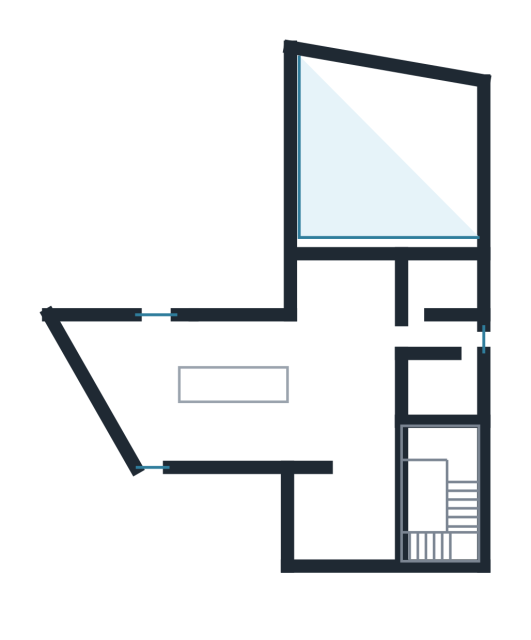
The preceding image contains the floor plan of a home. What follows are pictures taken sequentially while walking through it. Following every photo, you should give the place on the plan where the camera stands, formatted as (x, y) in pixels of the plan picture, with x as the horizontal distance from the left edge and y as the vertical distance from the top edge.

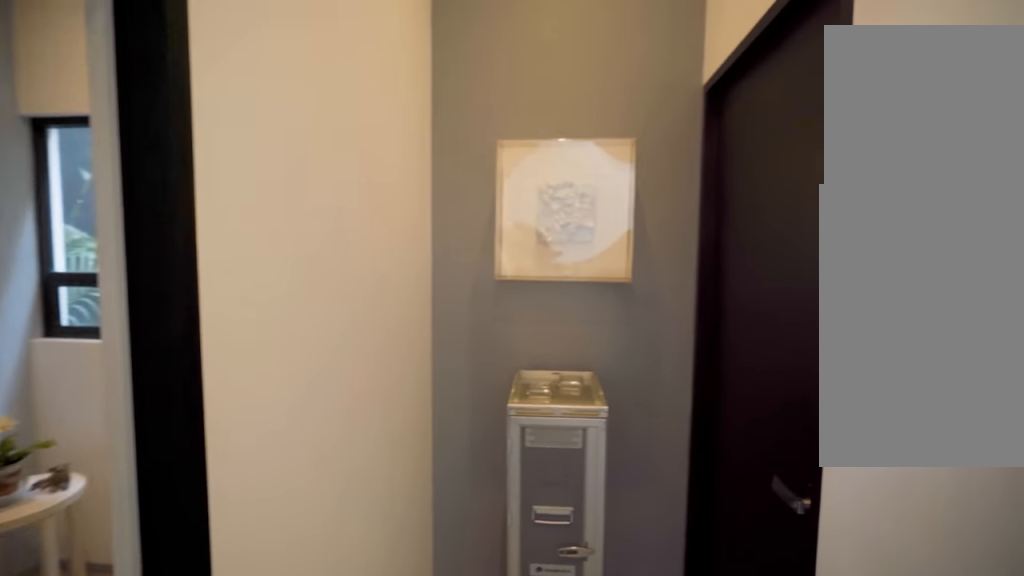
(415, 324)
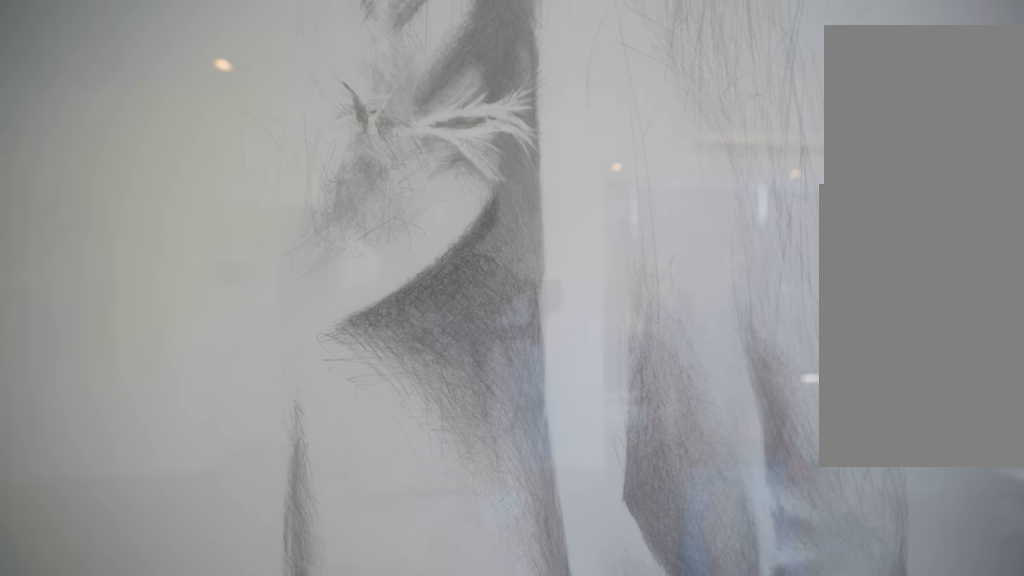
(337, 297)
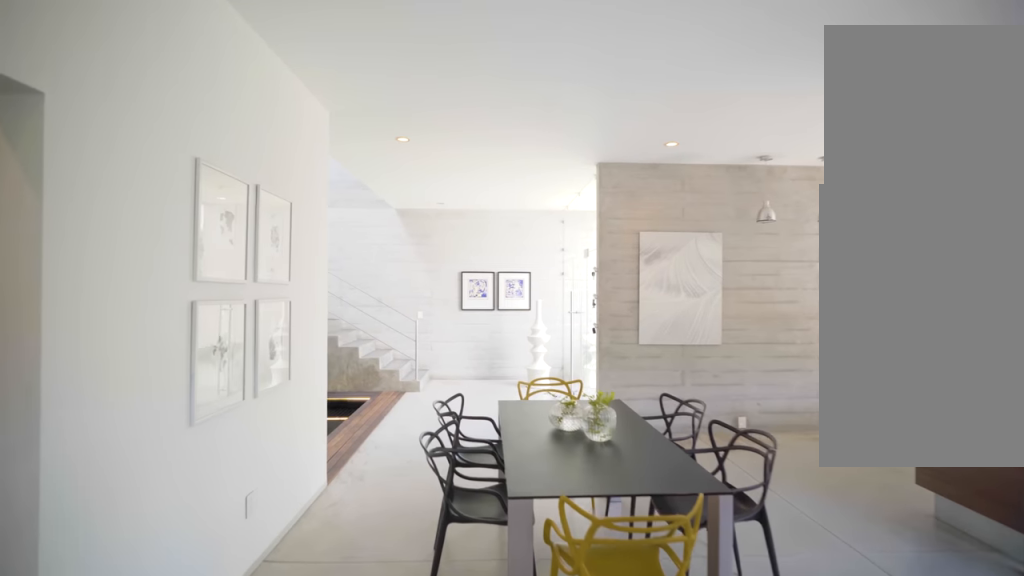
(336, 297)
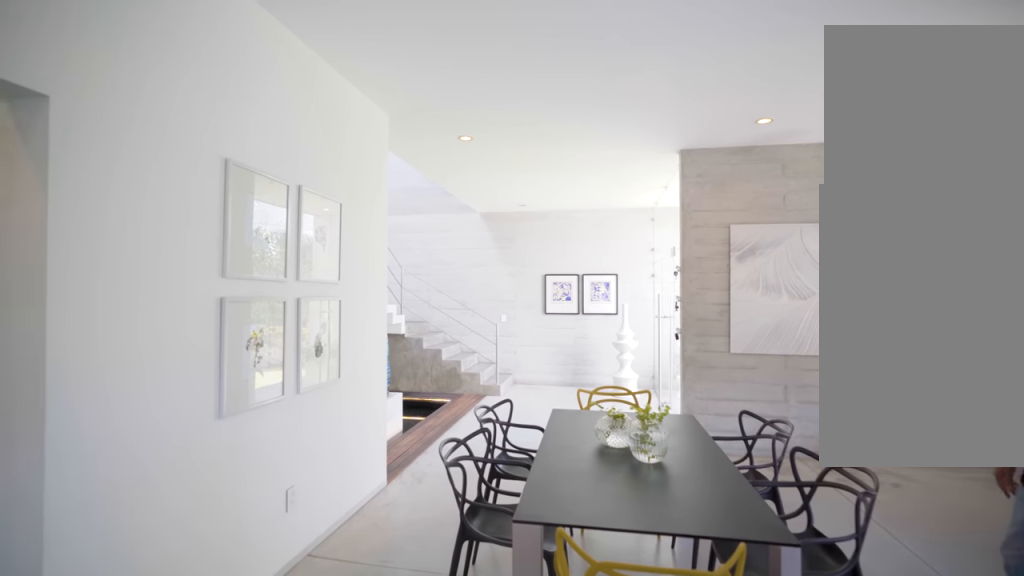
(372, 342)
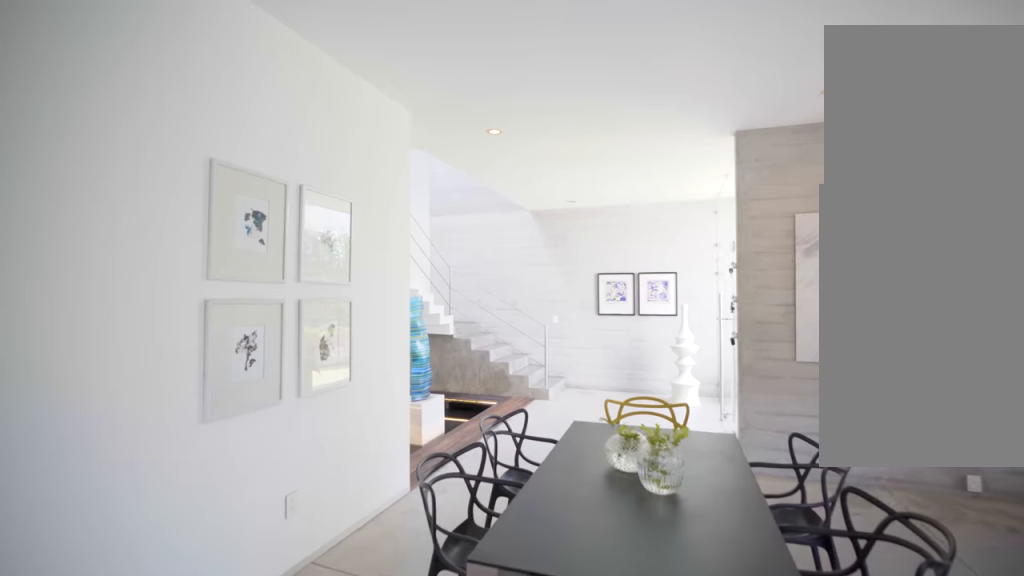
(374, 338)
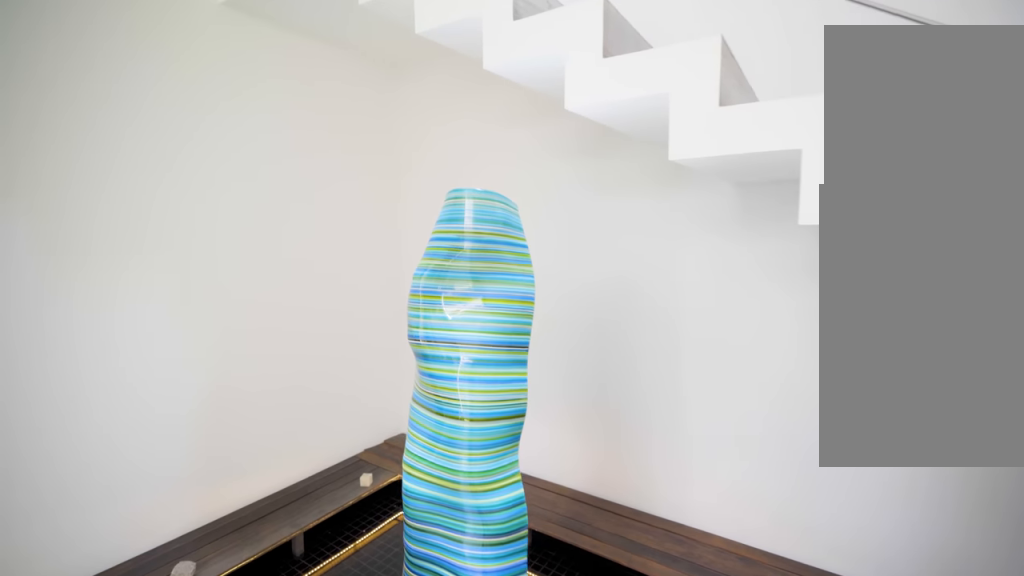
(362, 470)
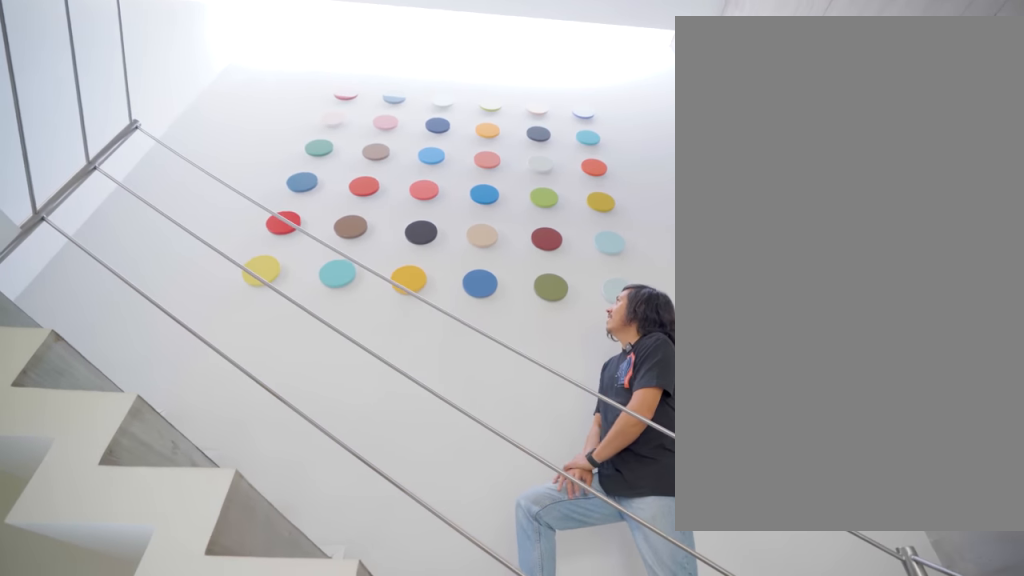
(375, 494)
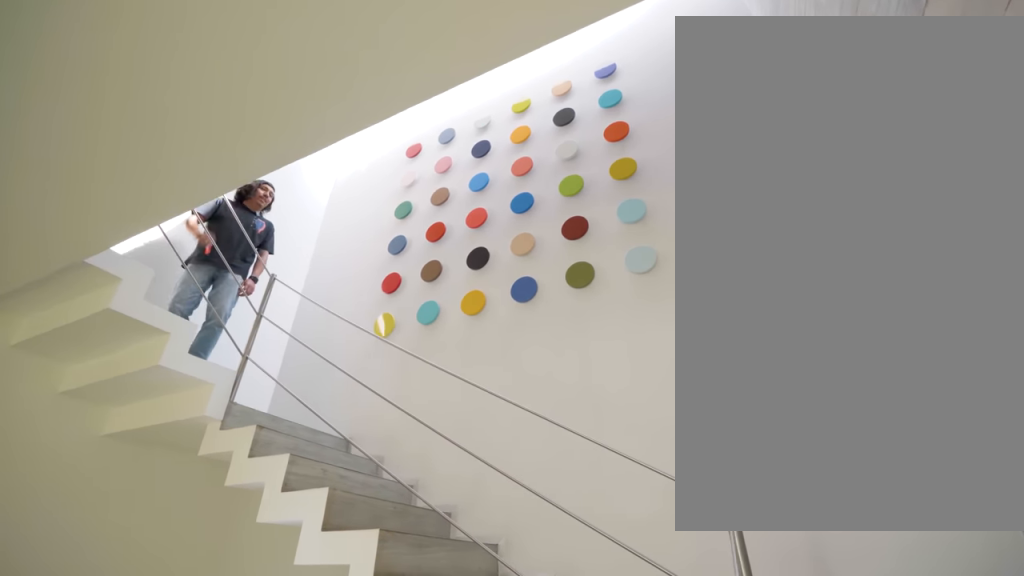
(375, 494)
